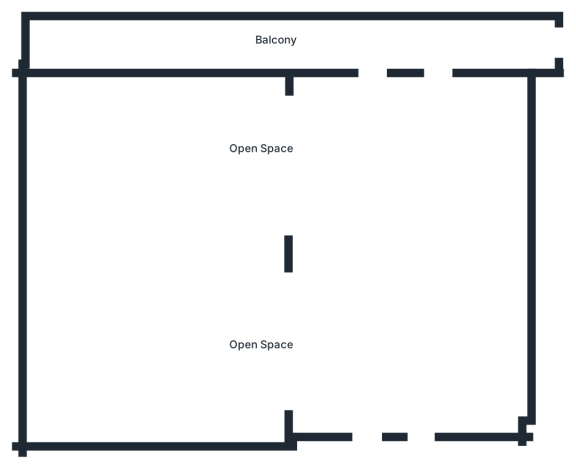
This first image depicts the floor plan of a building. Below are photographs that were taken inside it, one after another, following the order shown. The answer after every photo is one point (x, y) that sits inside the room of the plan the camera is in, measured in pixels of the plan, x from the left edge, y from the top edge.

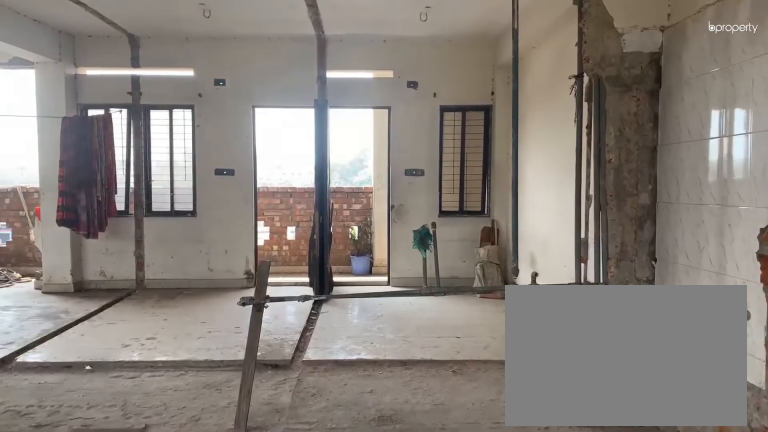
(420, 369)
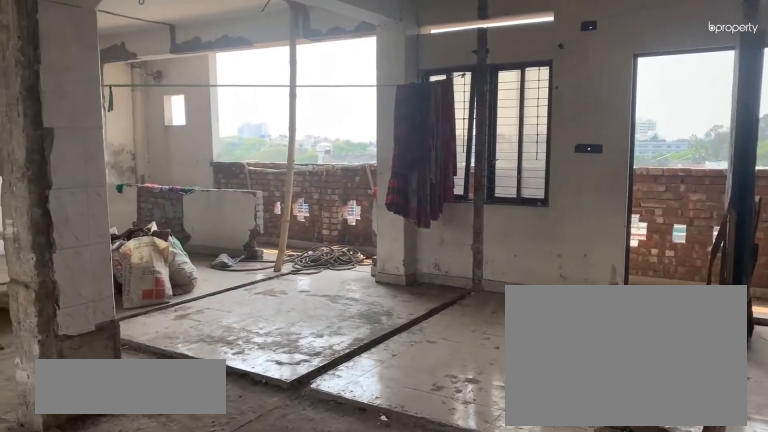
(365, 216)
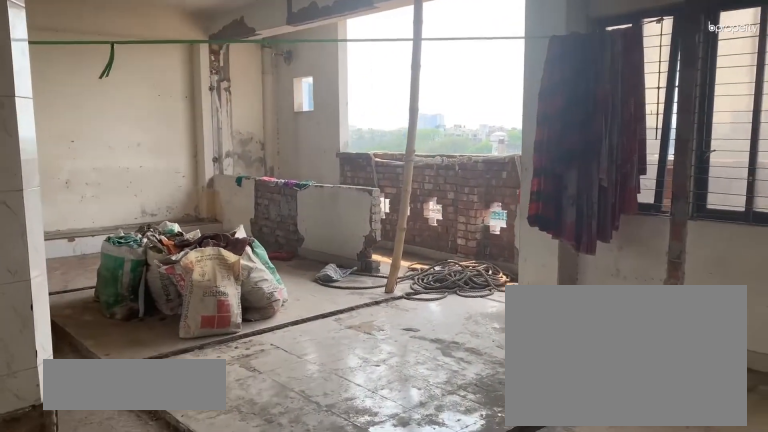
(365, 216)
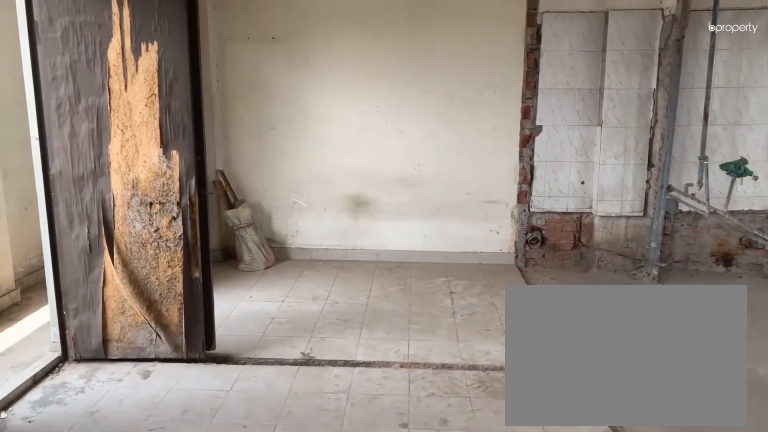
(197, 184)
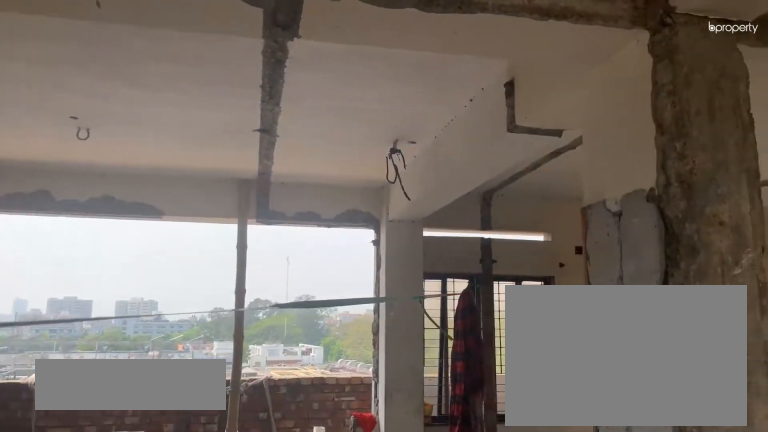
(197, 184)
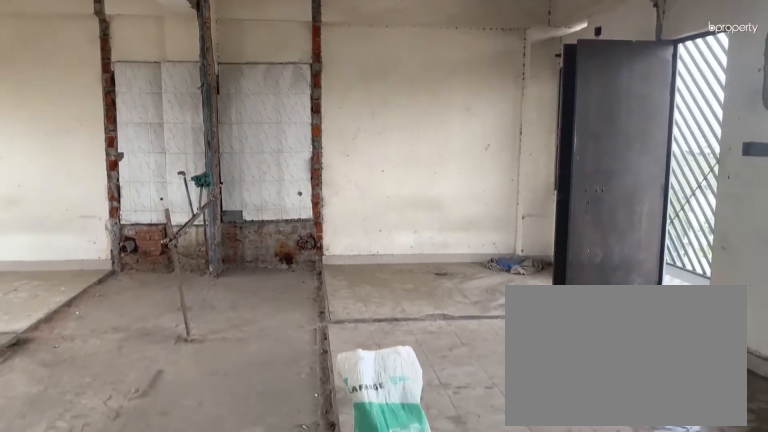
(384, 181)
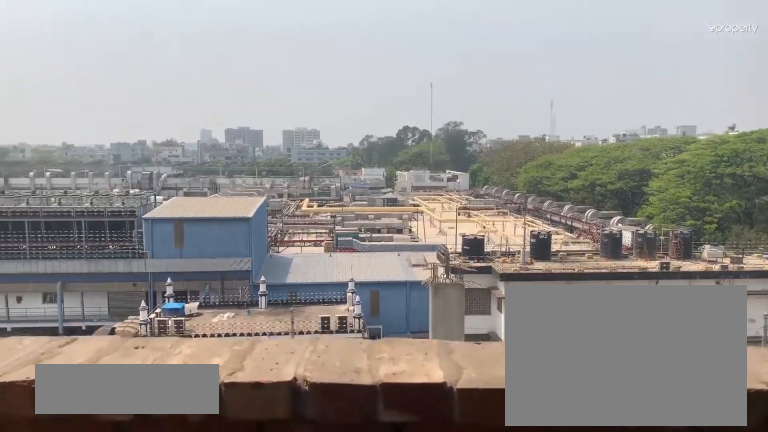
(425, 39)
